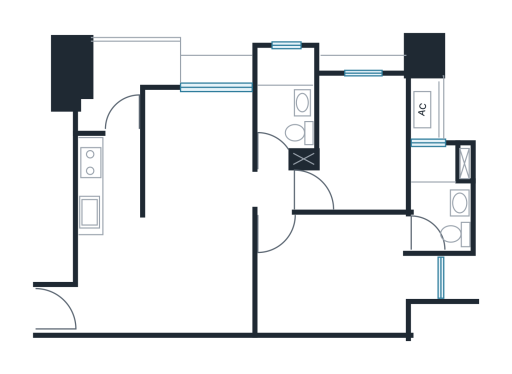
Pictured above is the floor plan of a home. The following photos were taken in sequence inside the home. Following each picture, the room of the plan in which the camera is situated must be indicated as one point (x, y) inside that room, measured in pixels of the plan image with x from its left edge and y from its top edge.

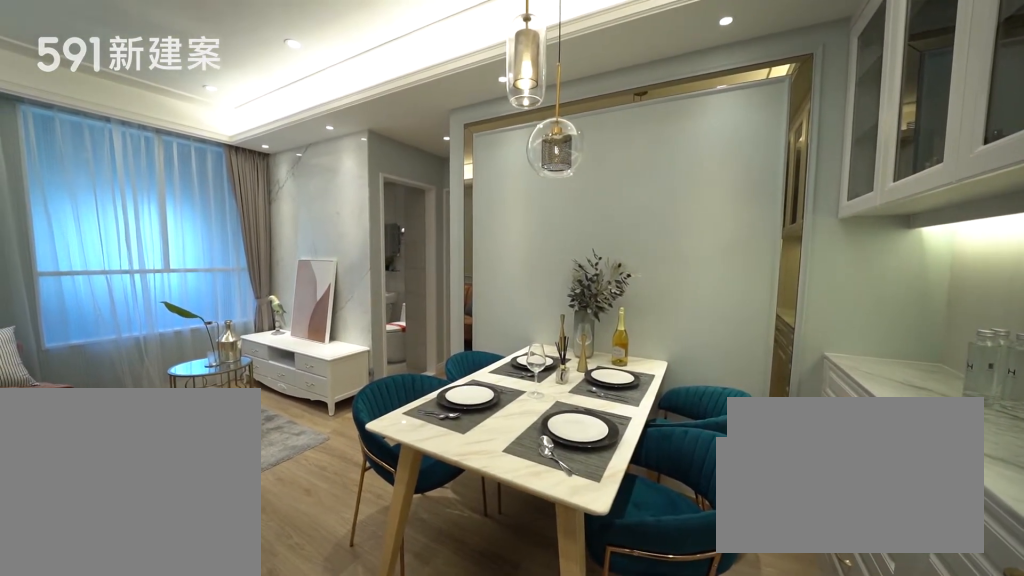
(198, 274)
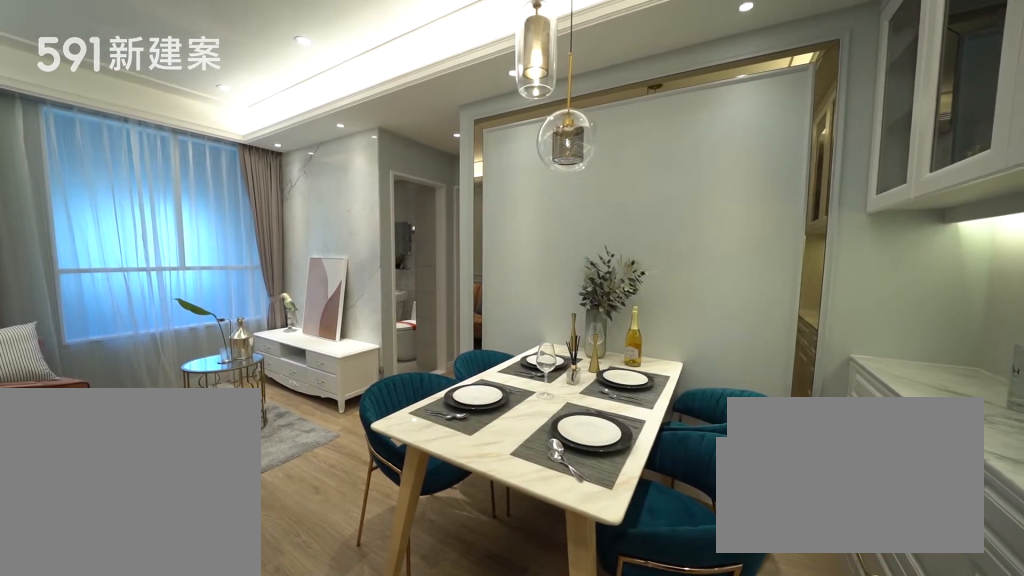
(198, 274)
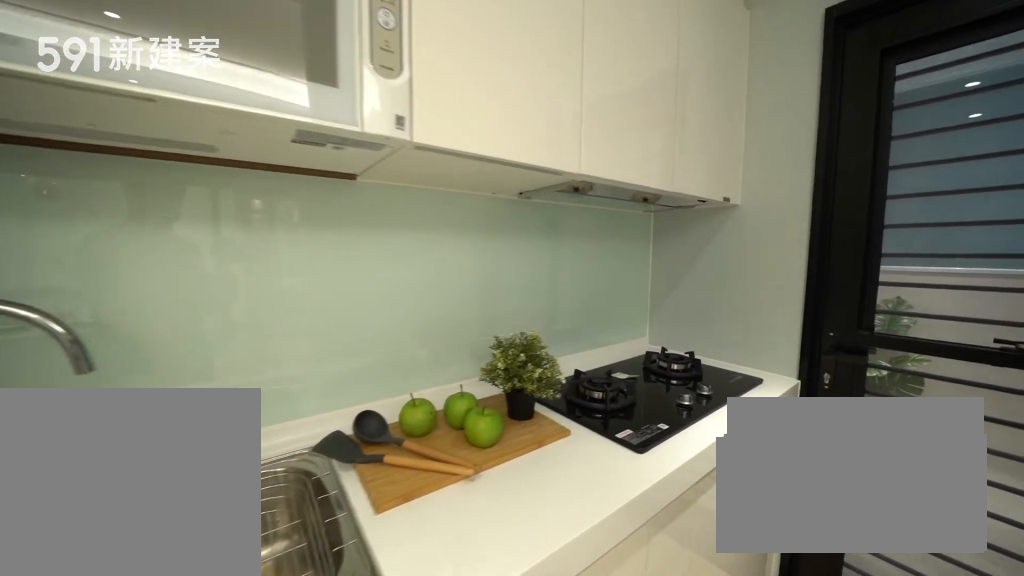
(109, 195)
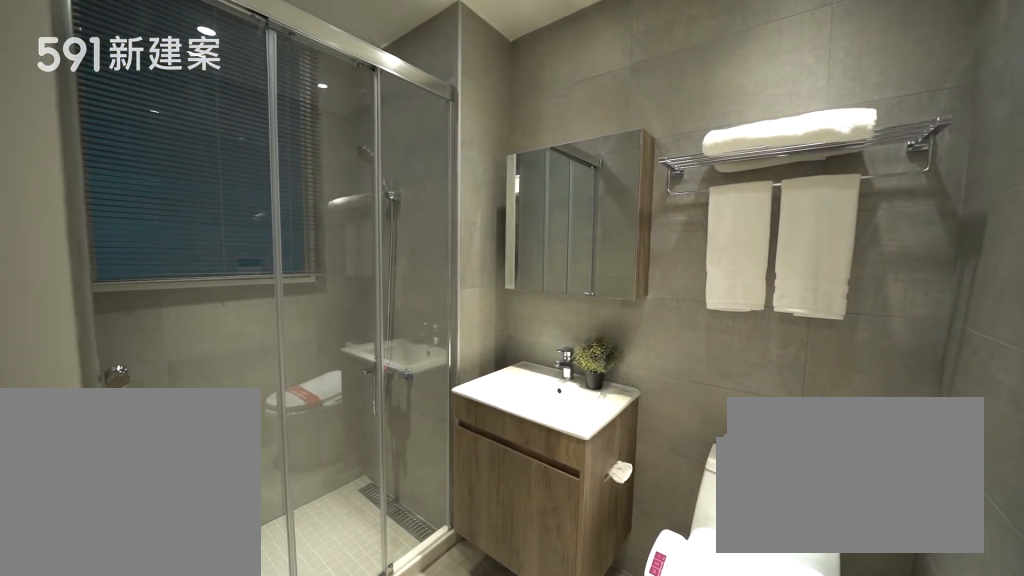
(442, 190)
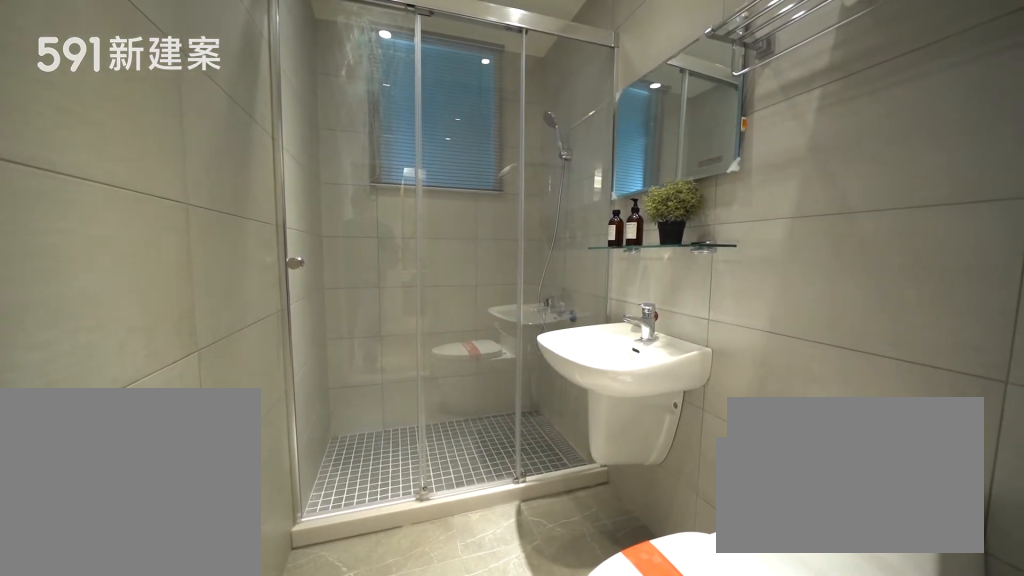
(285, 100)
